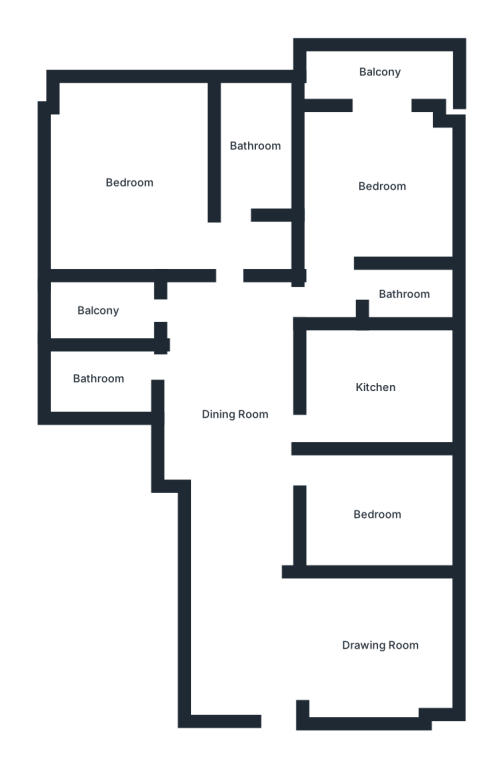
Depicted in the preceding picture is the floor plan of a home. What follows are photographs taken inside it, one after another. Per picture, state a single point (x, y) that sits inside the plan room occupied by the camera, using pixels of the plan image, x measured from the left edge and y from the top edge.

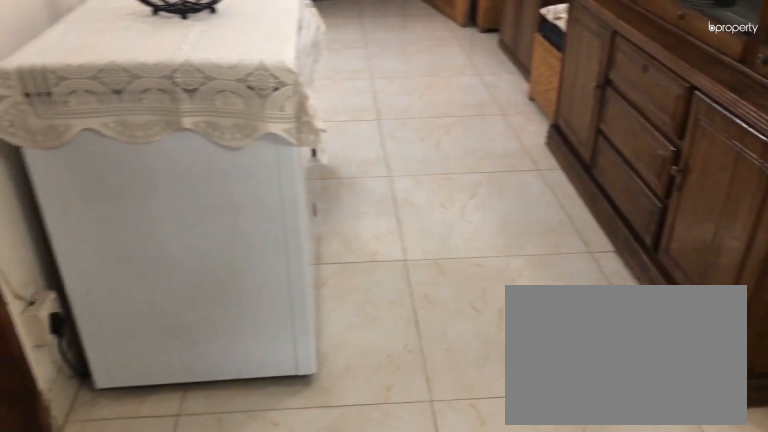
(237, 417)
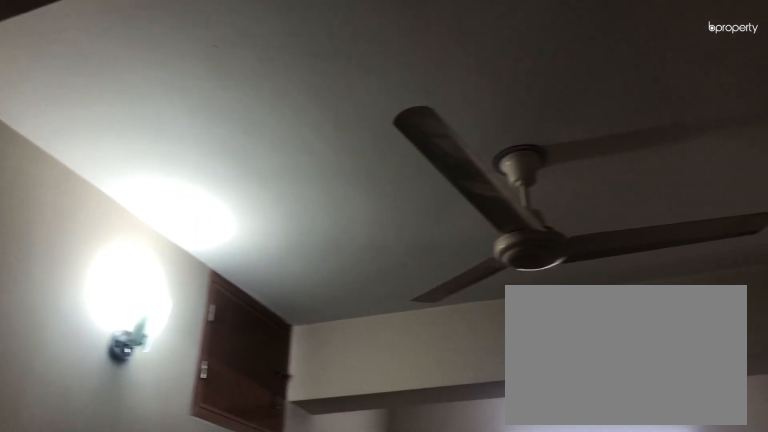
(237, 417)
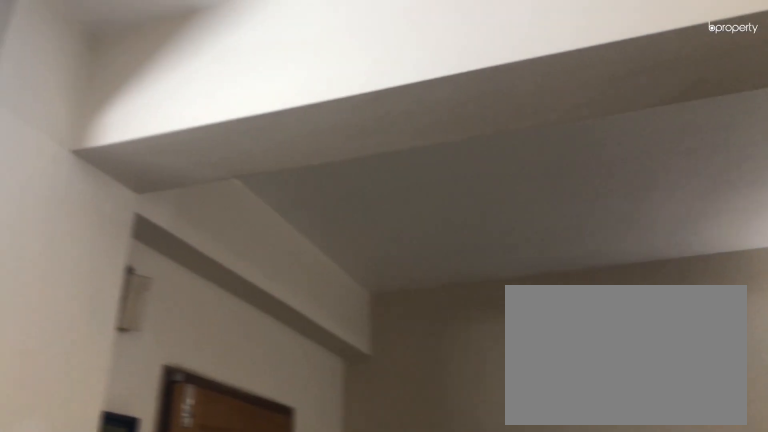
(379, 644)
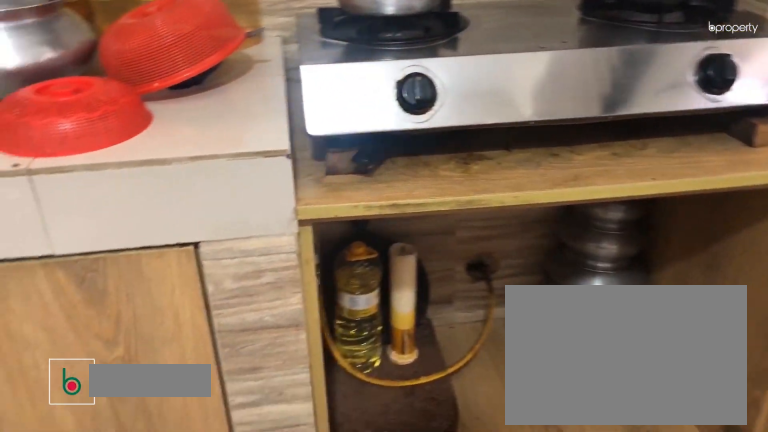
(373, 386)
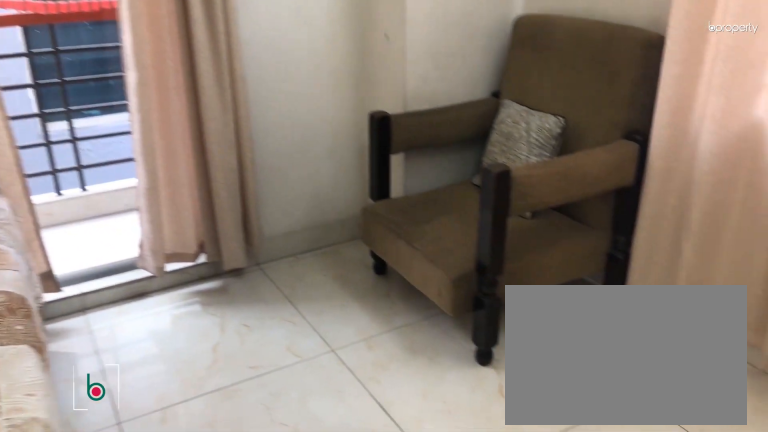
(379, 189)
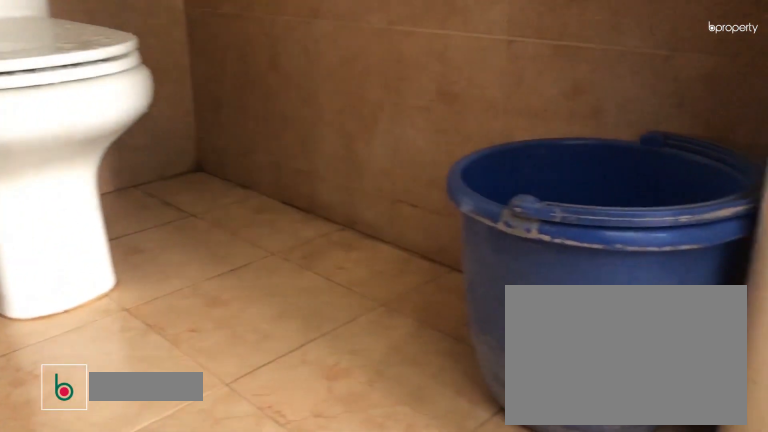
(406, 295)
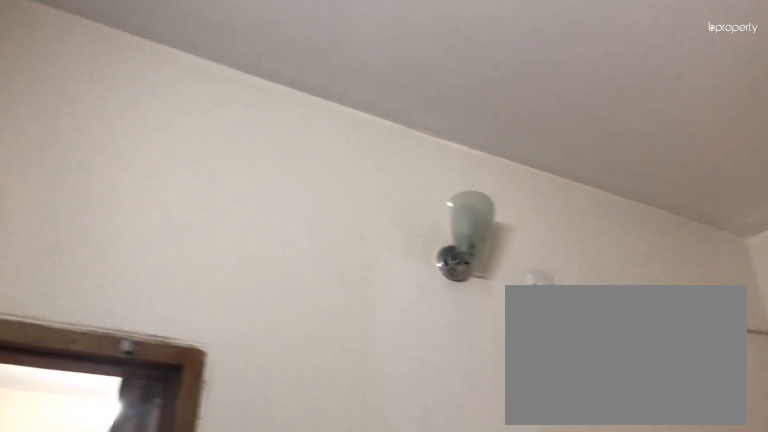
(126, 185)
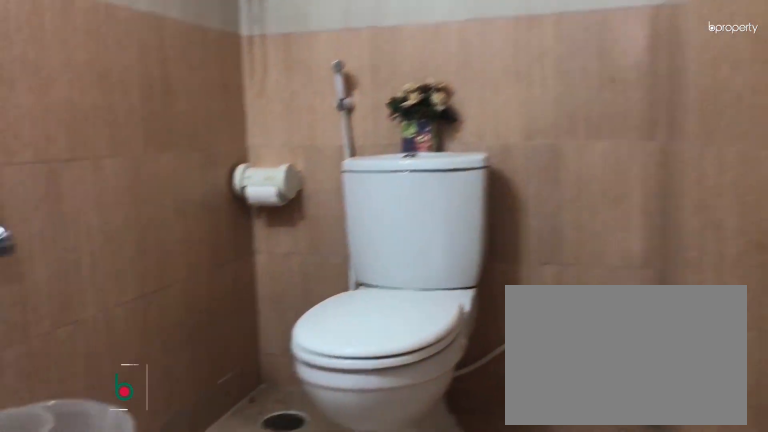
(95, 380)
